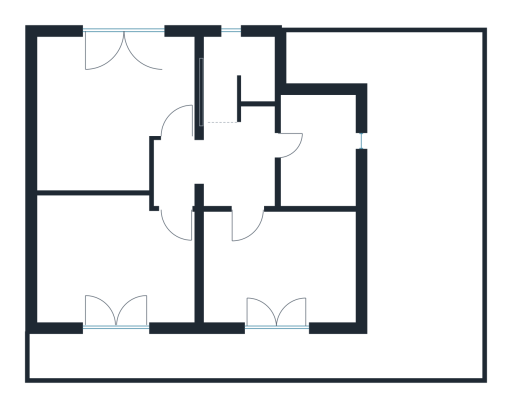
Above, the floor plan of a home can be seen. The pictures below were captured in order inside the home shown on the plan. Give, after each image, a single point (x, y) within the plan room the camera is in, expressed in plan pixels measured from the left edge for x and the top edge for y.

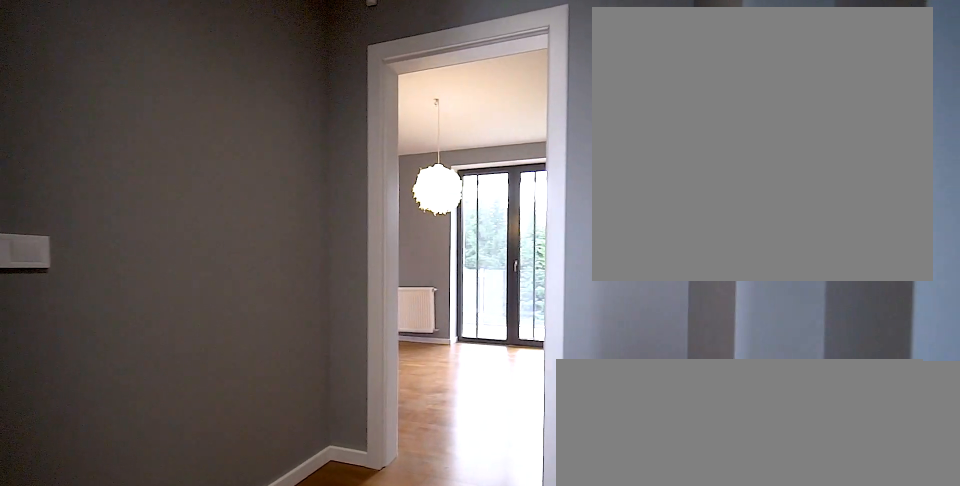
(230, 161)
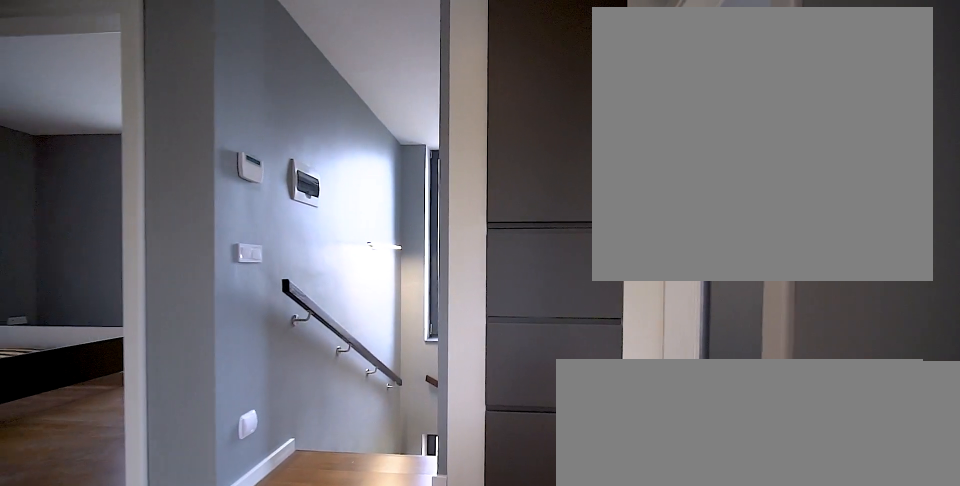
(230, 161)
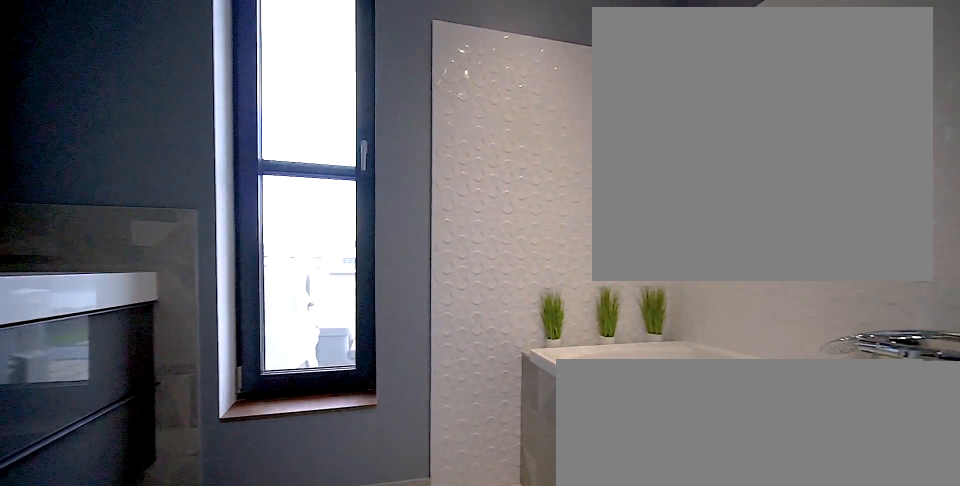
(322, 155)
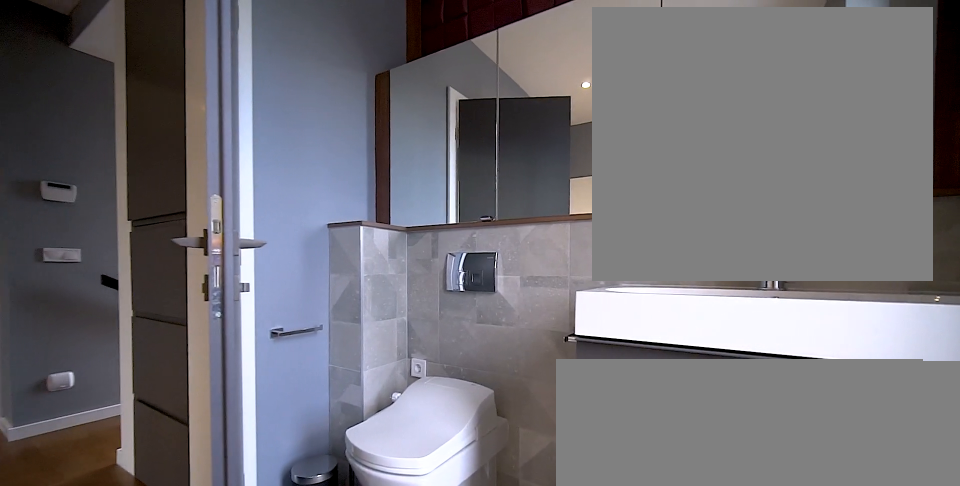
(322, 155)
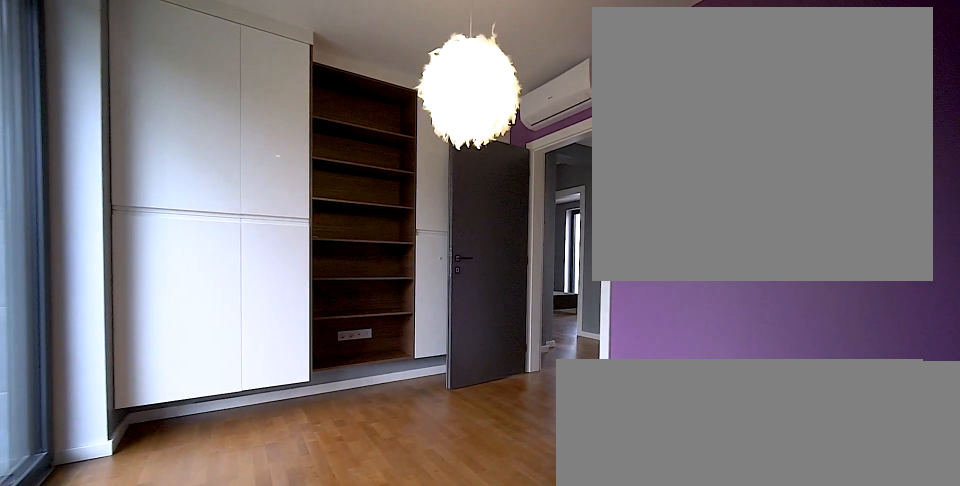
(277, 265)
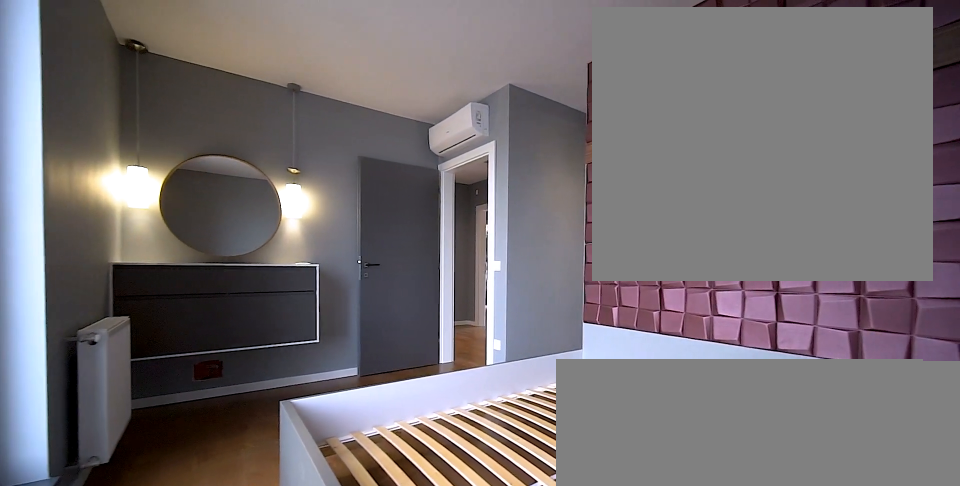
(114, 108)
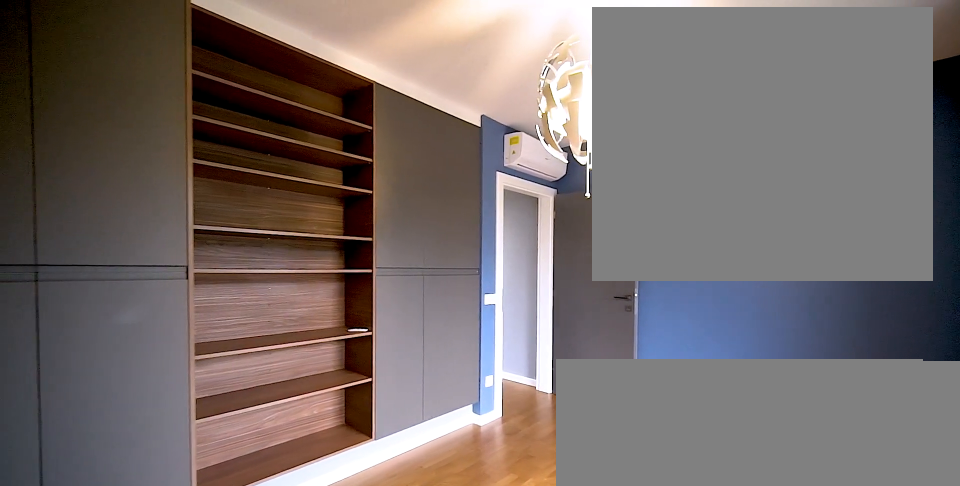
(123, 258)
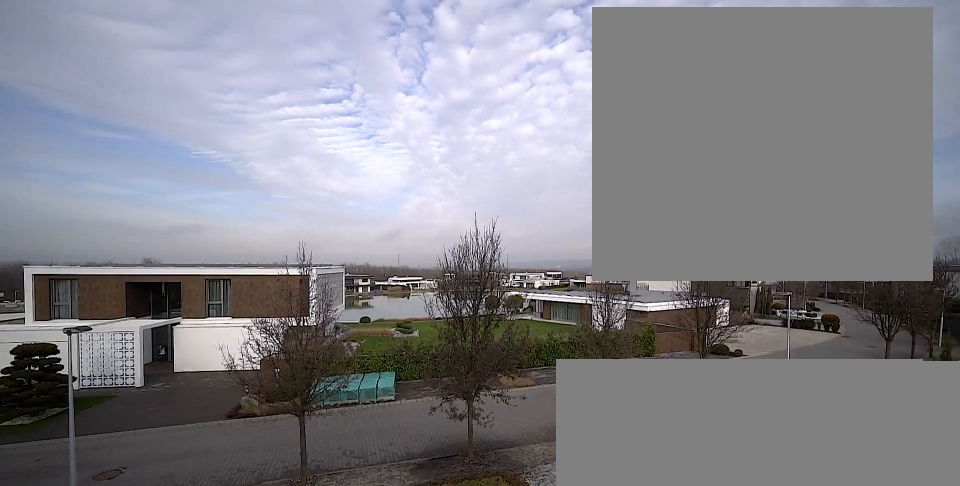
(427, 223)
